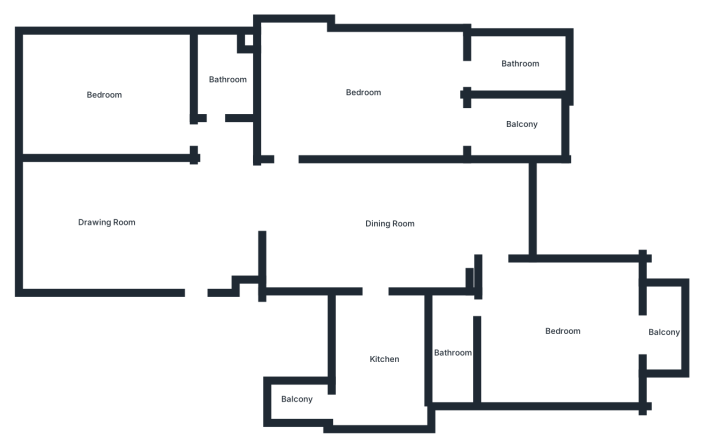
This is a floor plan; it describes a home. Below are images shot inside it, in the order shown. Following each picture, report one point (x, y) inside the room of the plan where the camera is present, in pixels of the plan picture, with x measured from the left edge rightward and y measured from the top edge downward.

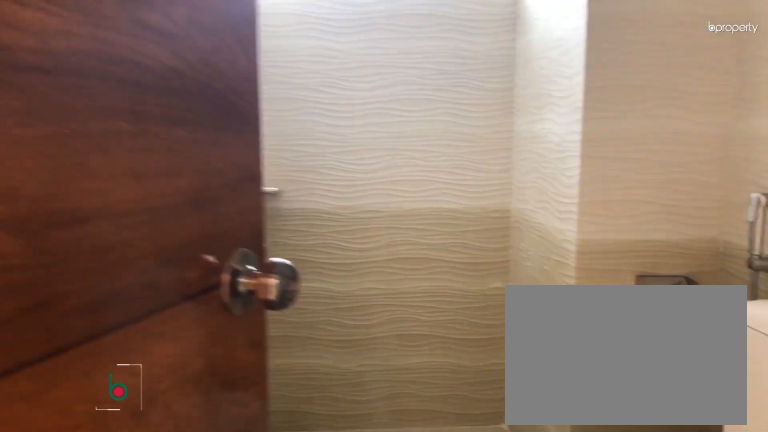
(227, 79)
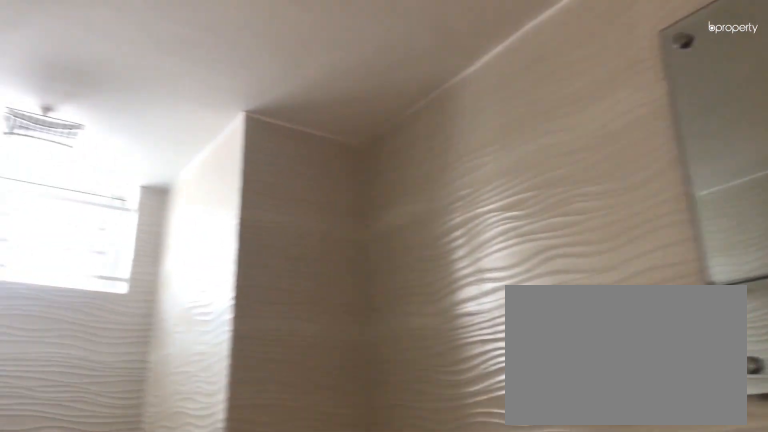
(227, 79)
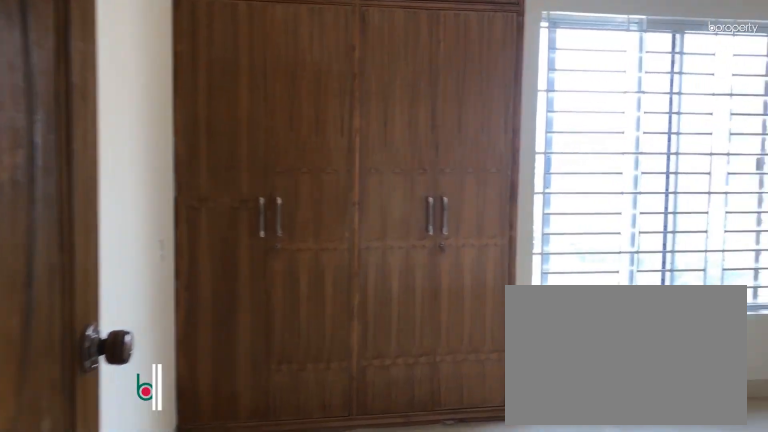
(306, 140)
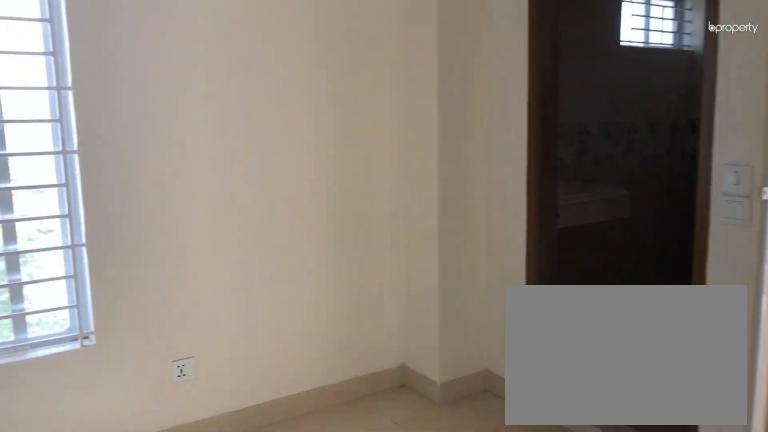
(363, 93)
